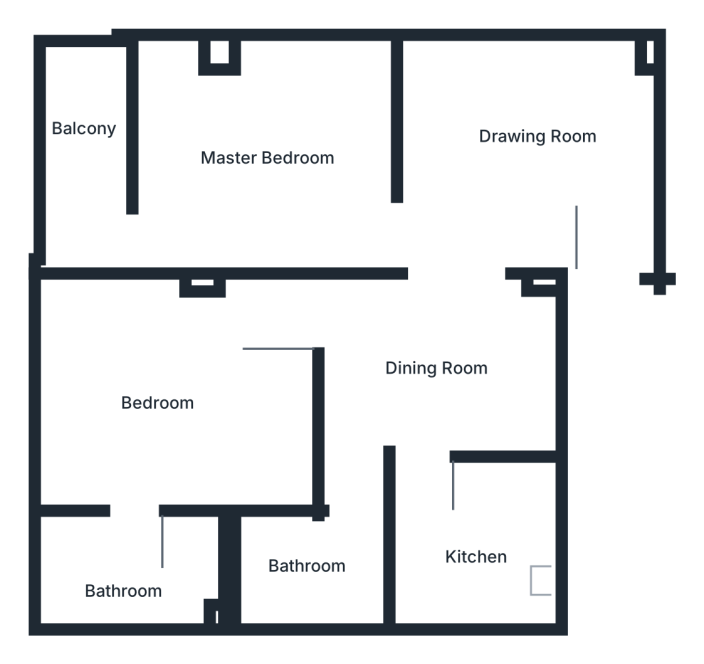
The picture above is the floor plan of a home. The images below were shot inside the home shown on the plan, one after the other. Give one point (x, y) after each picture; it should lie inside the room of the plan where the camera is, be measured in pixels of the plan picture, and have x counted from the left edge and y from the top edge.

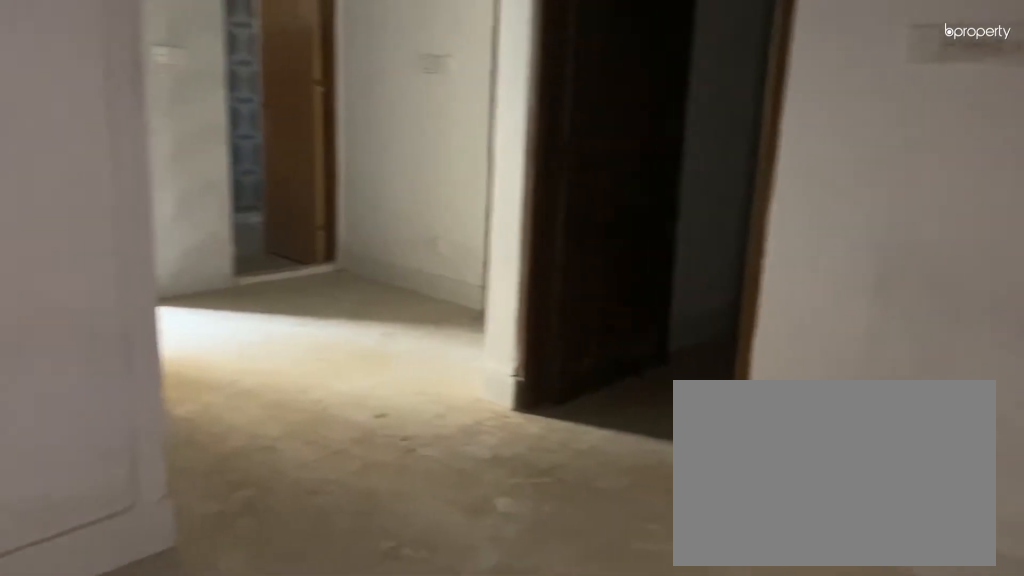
(516, 152)
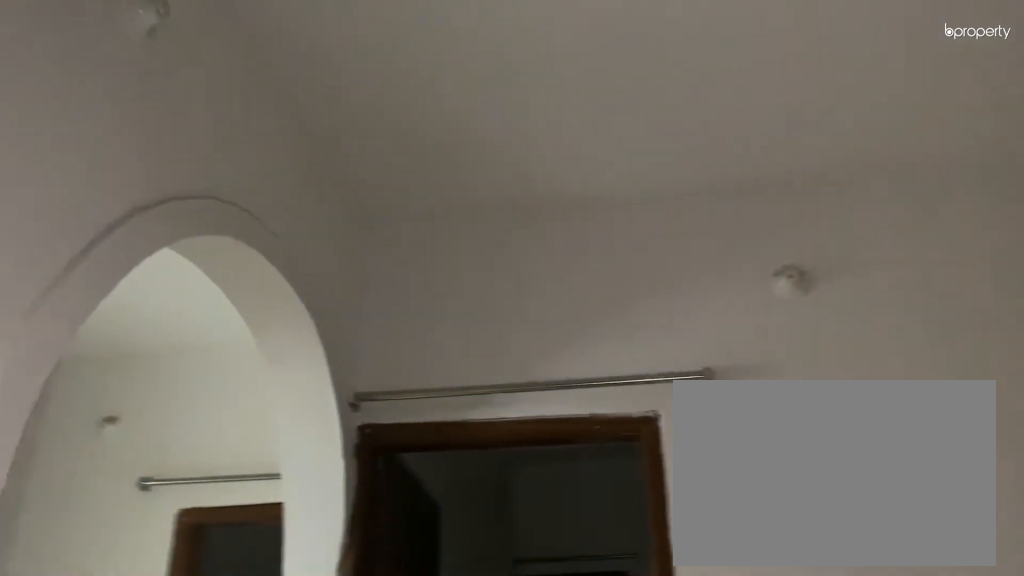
(516, 152)
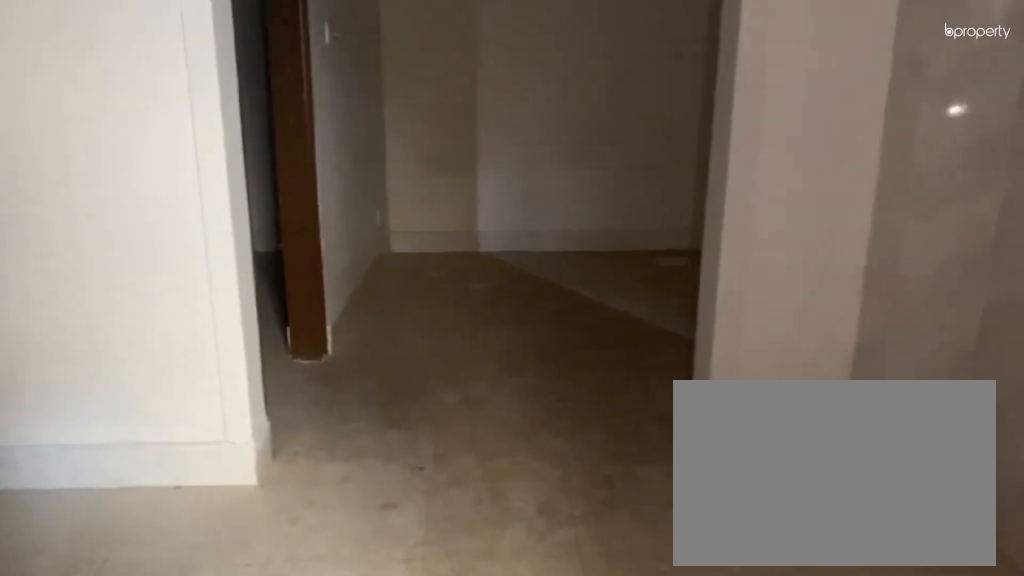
(428, 359)
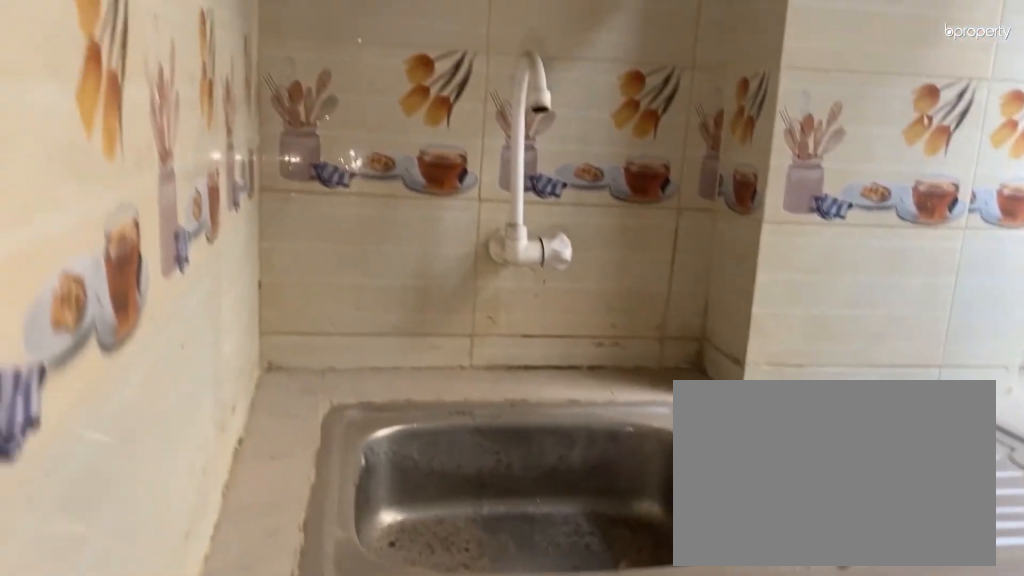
(476, 532)
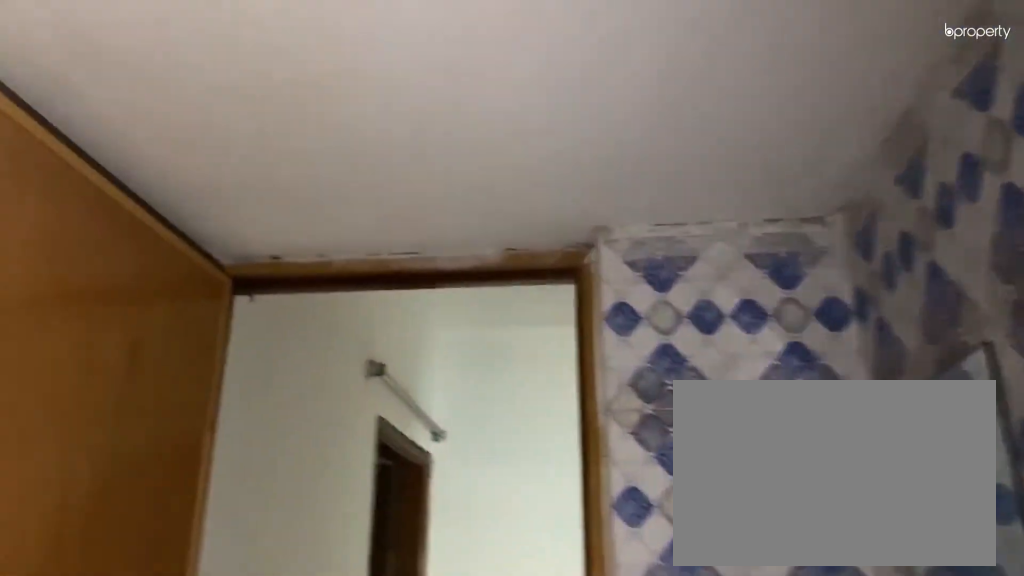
(304, 568)
